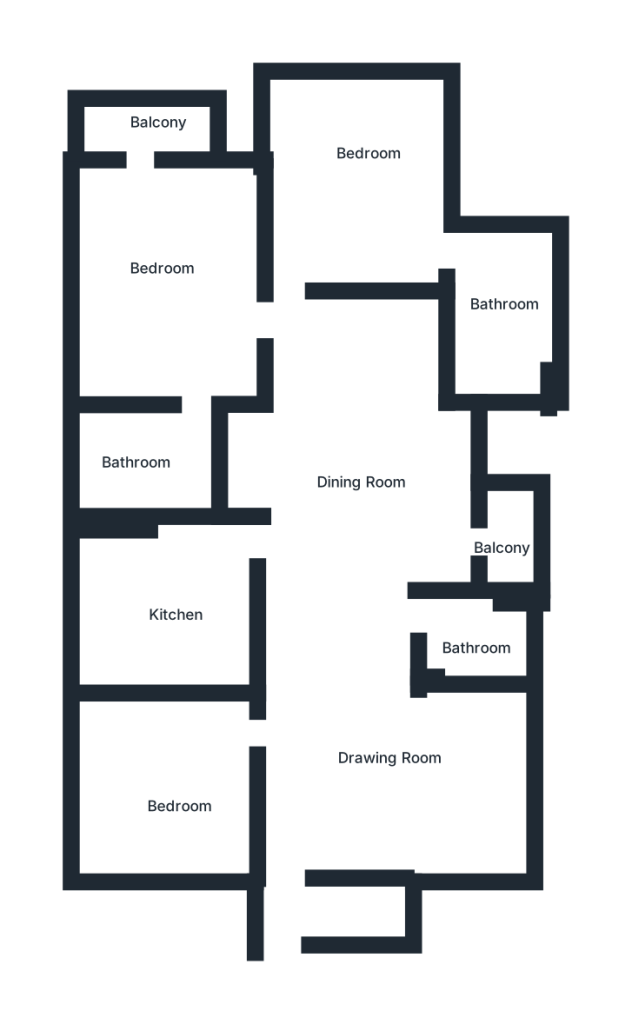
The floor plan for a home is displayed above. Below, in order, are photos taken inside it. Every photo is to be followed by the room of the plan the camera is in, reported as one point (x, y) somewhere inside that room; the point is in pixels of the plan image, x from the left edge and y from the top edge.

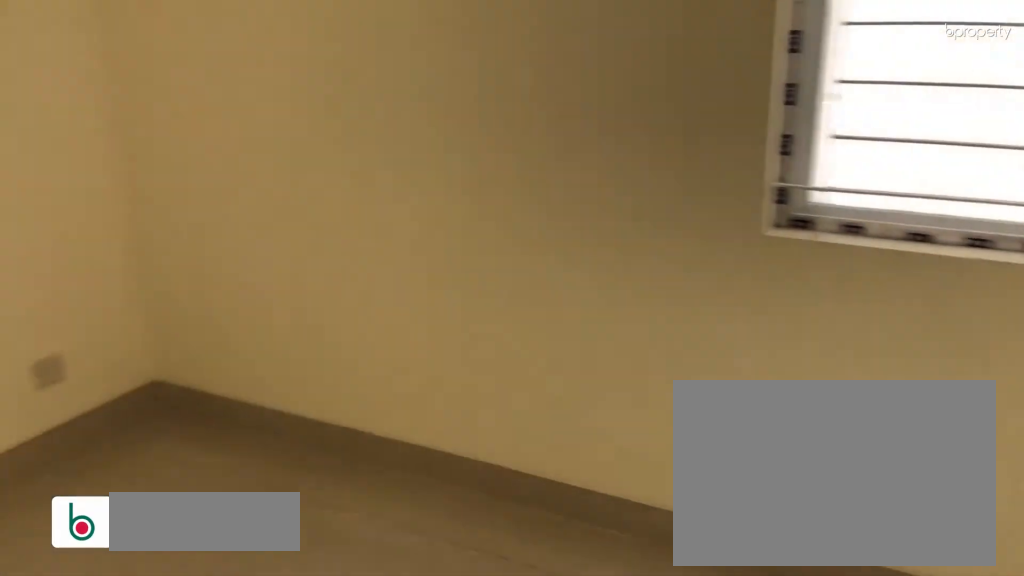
(189, 775)
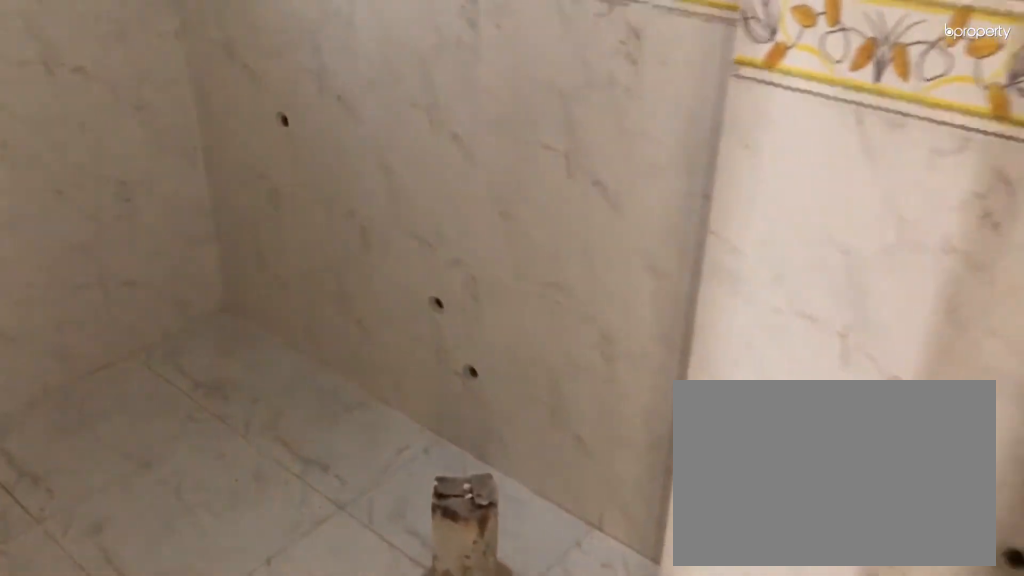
(480, 635)
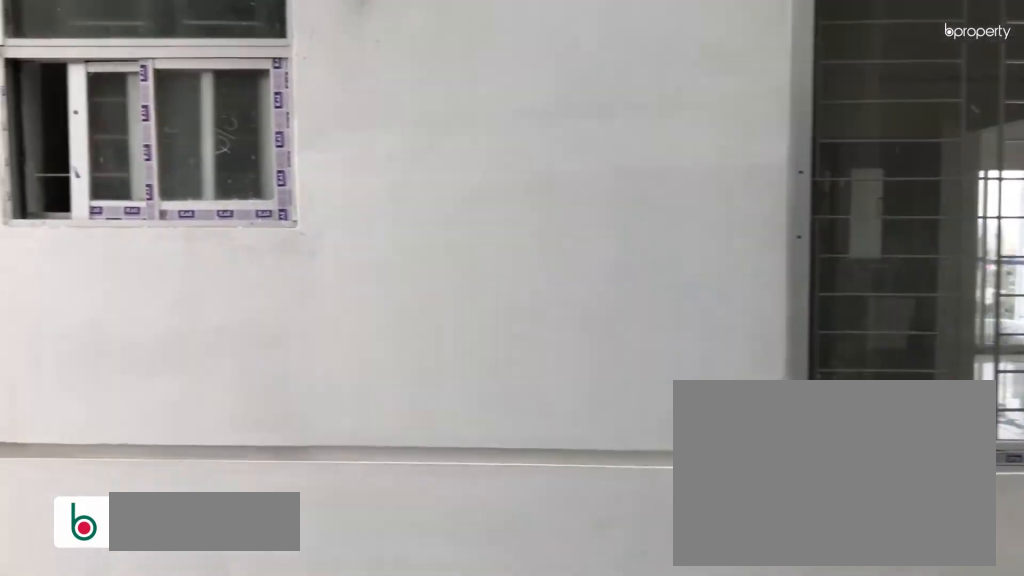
(517, 536)
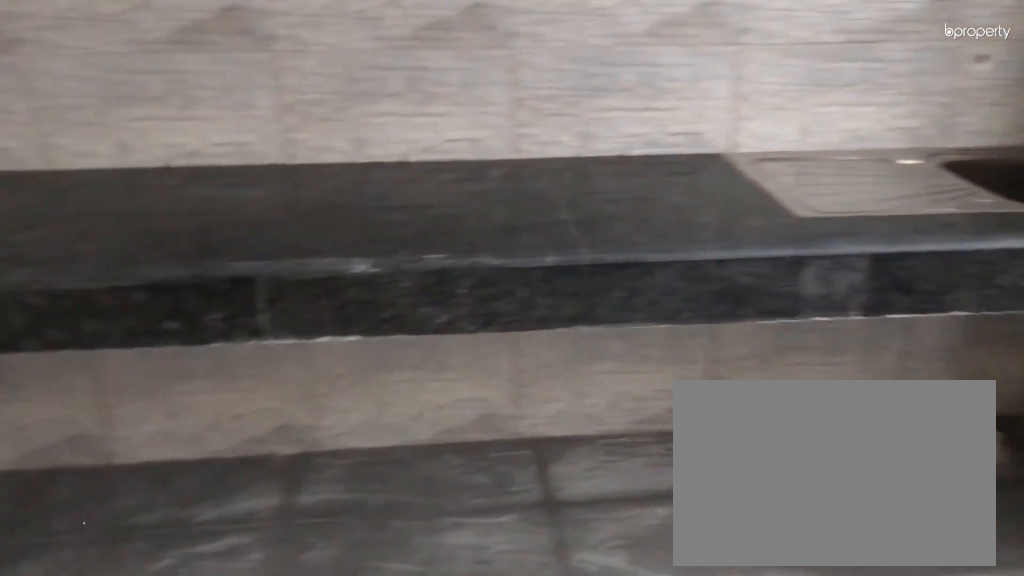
(175, 609)
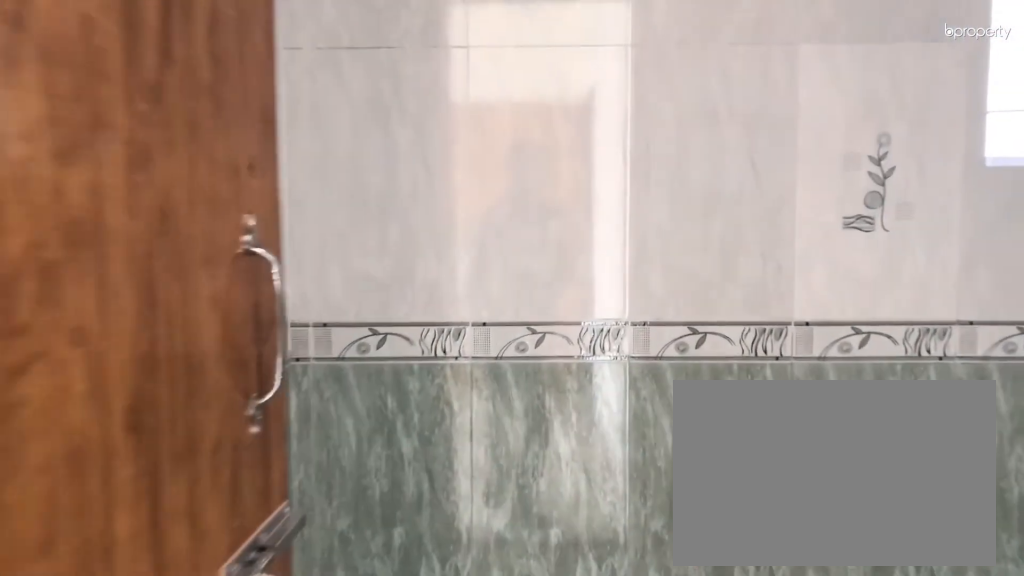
(500, 285)
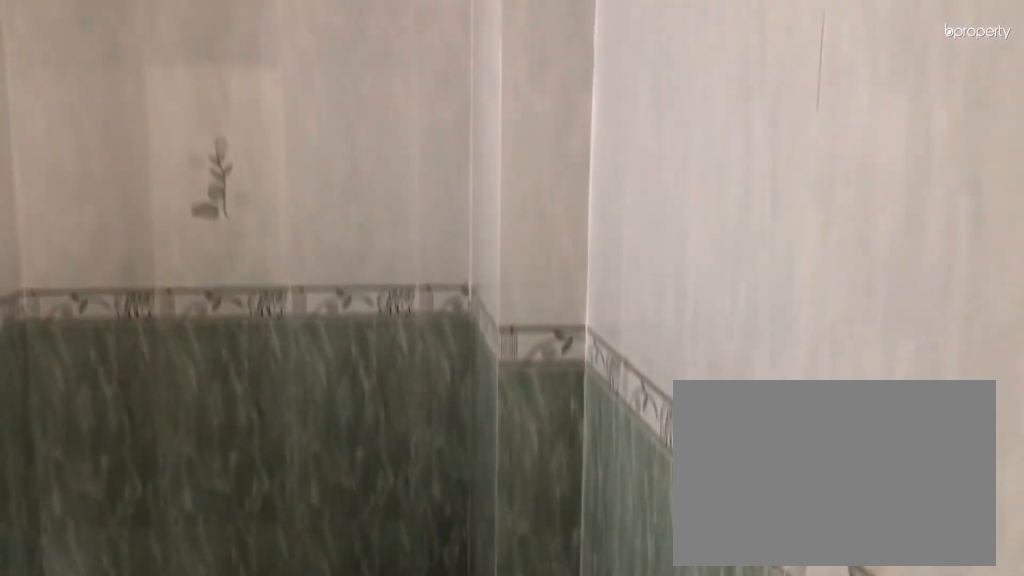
(500, 285)
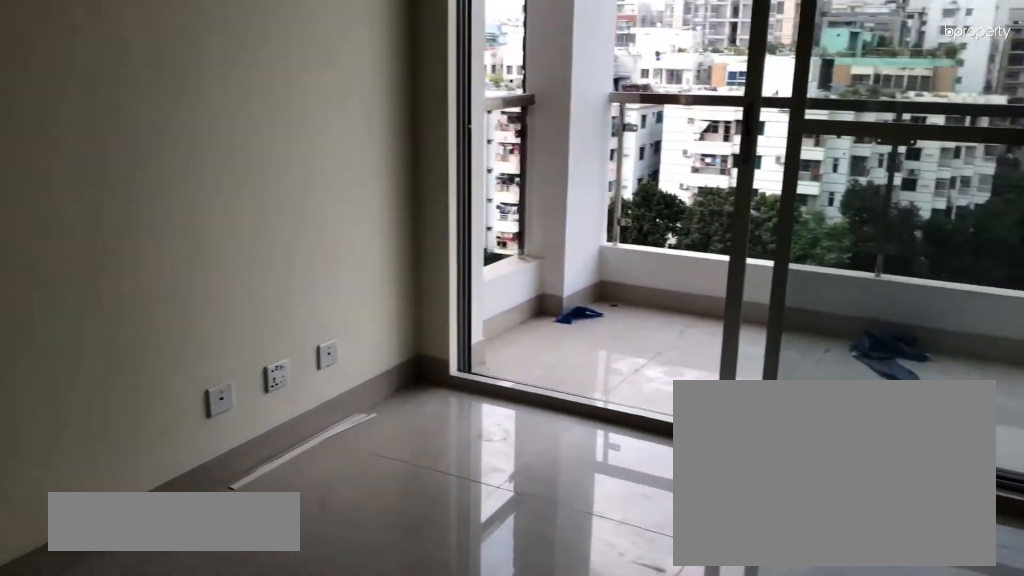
(180, 295)
